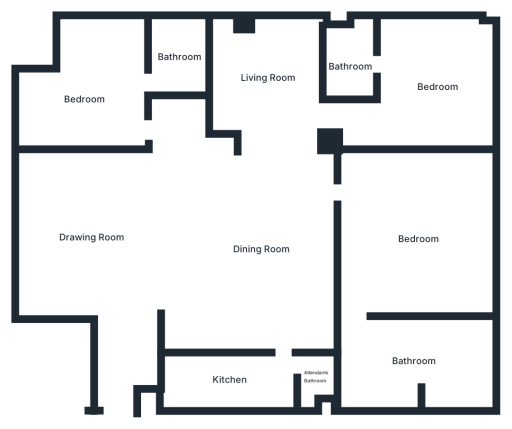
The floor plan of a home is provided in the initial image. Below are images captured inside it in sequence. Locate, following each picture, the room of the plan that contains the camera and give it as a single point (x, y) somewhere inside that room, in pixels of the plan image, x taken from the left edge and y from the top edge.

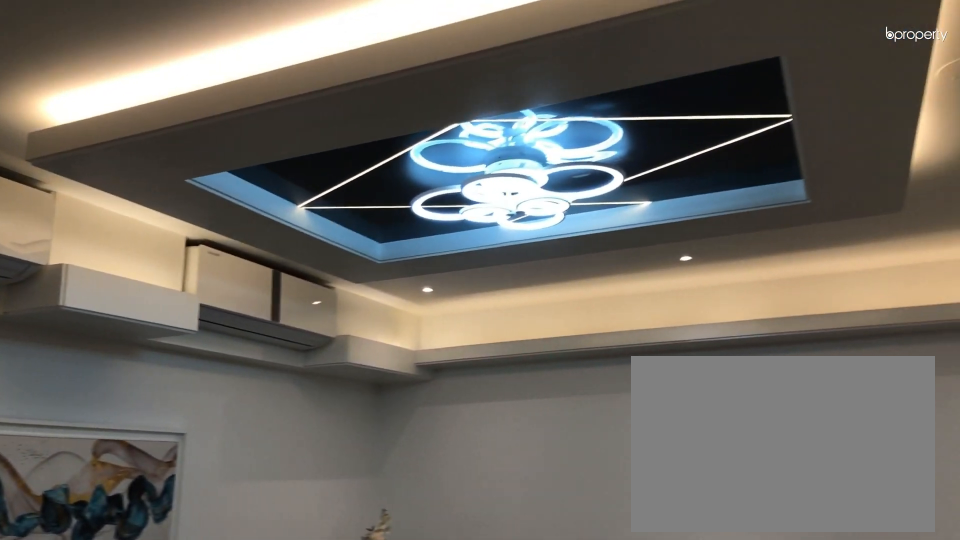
(90, 237)
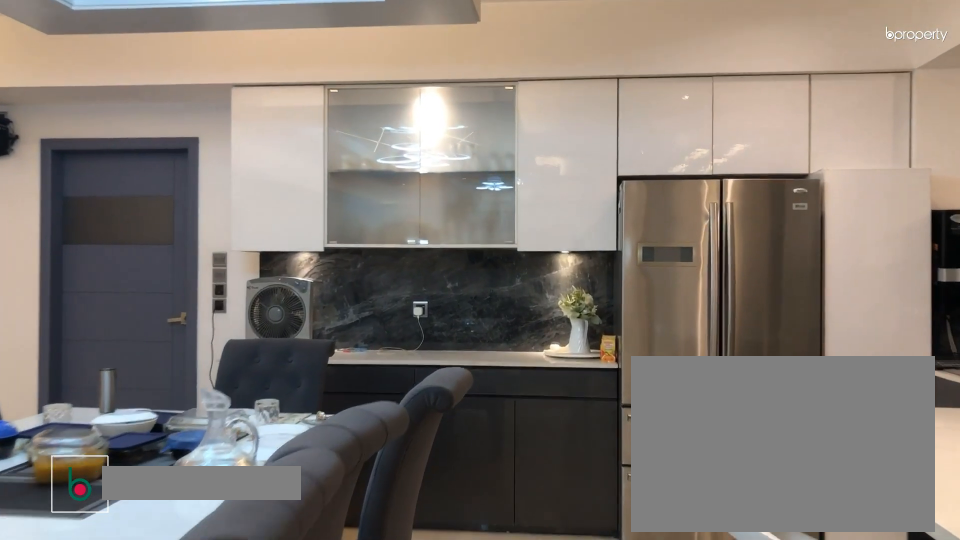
(261, 248)
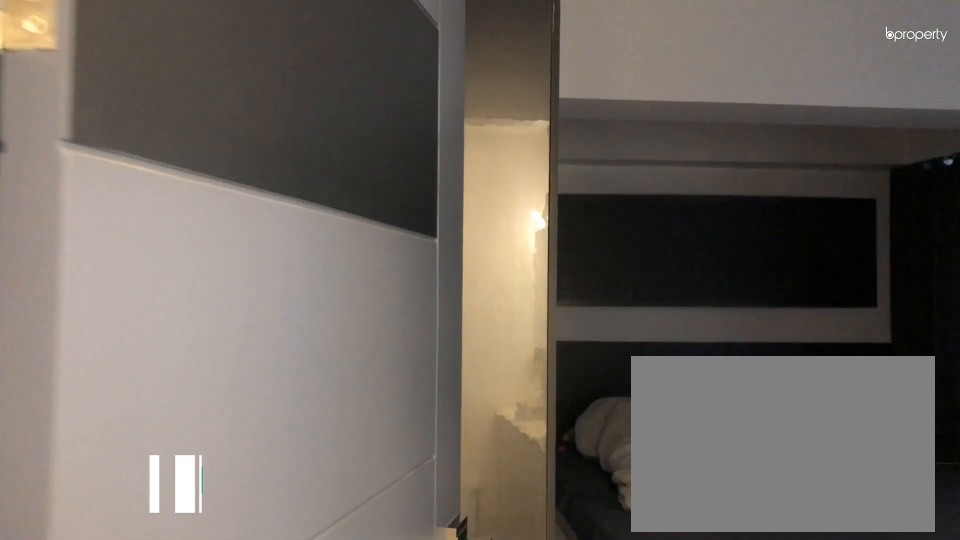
(87, 99)
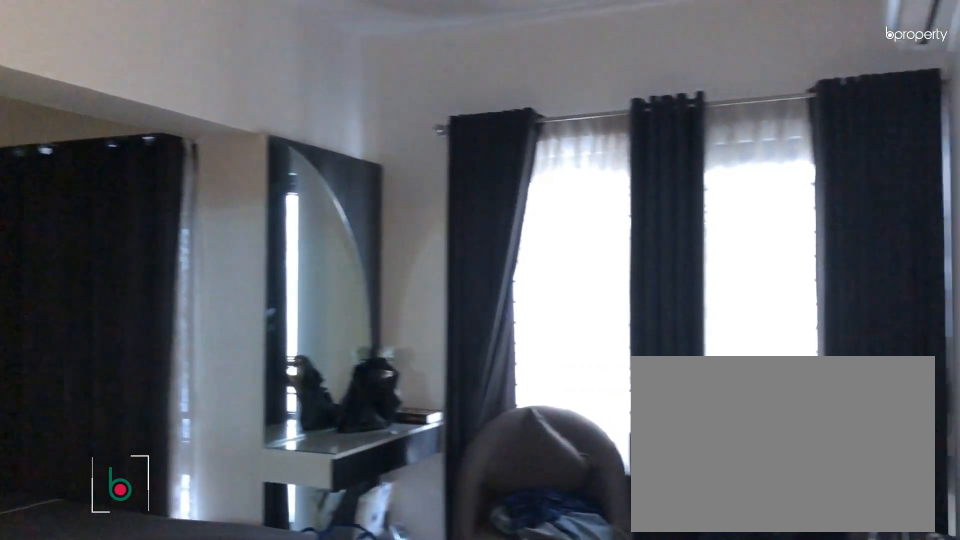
(87, 99)
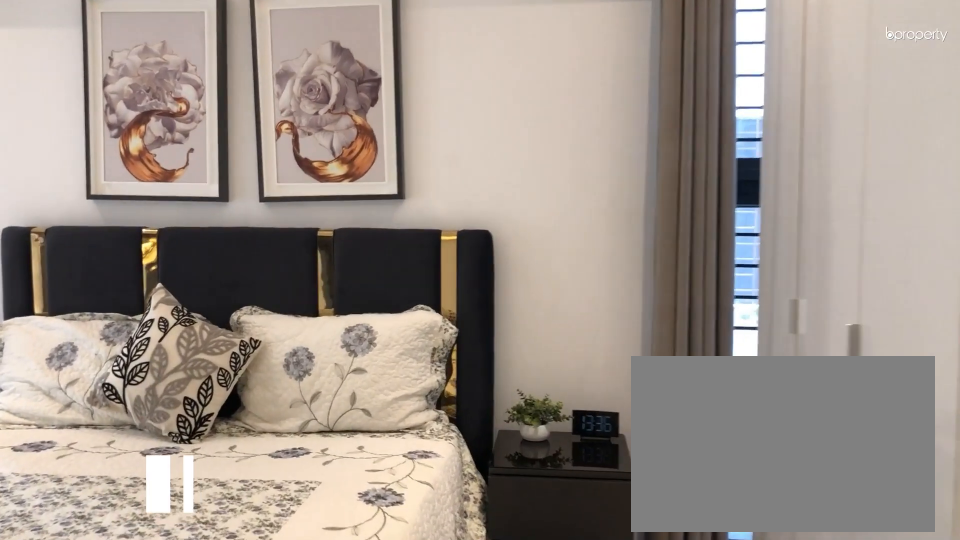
(438, 86)
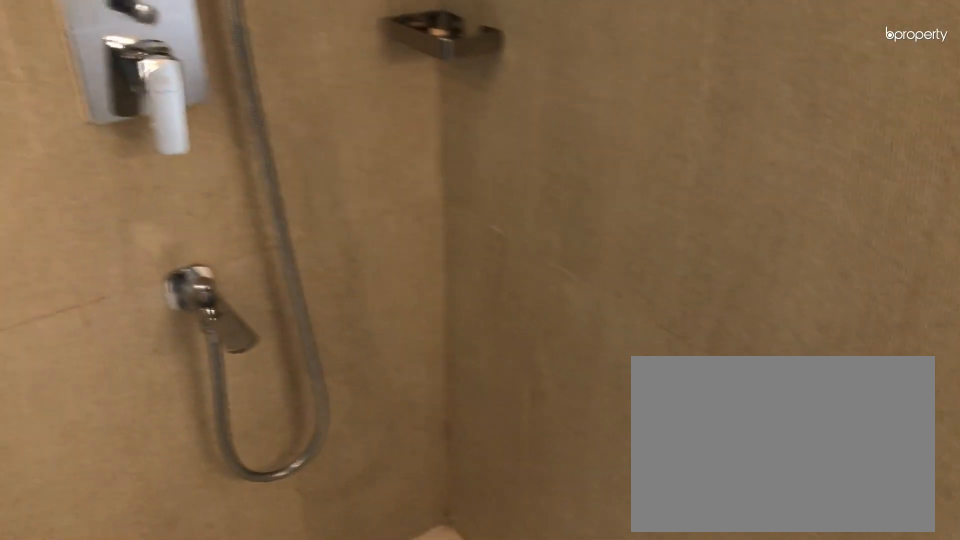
(349, 65)
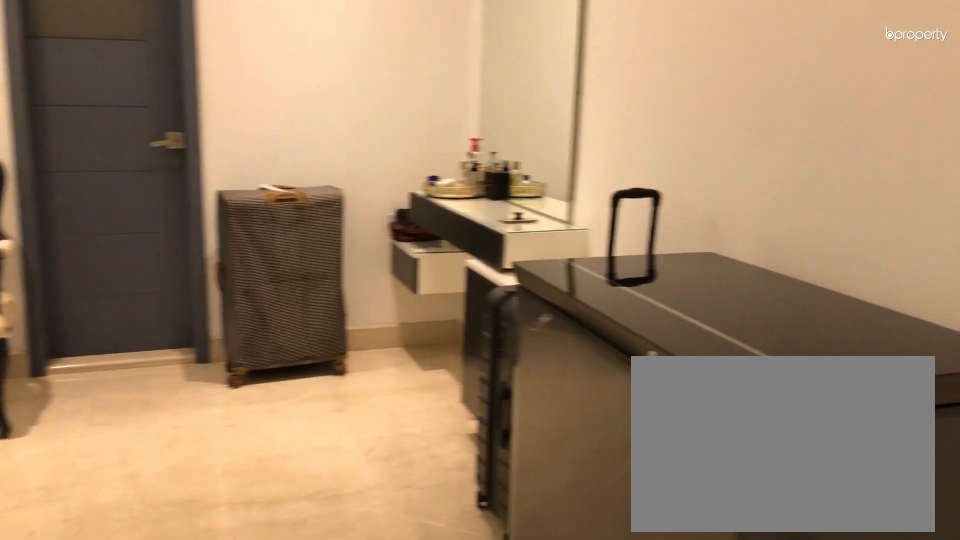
(419, 240)
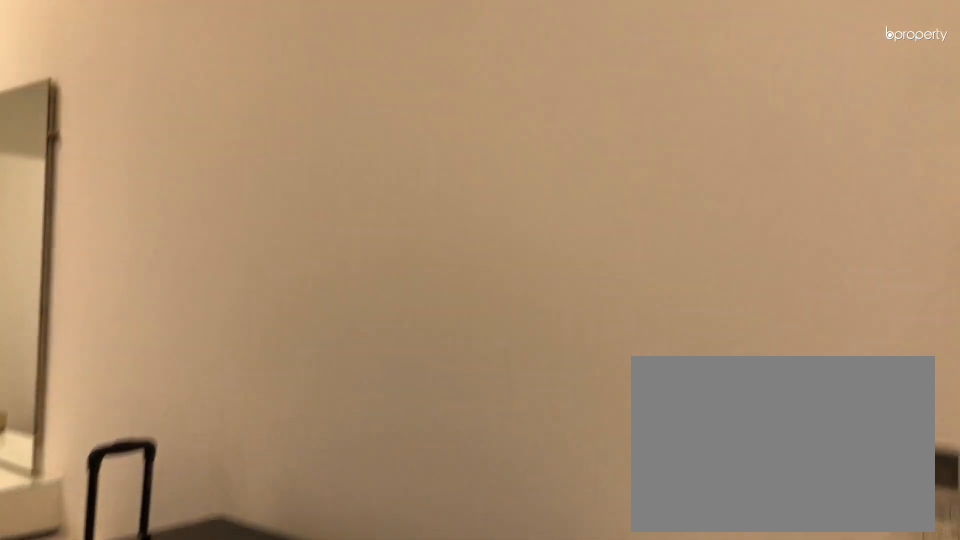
(419, 240)
